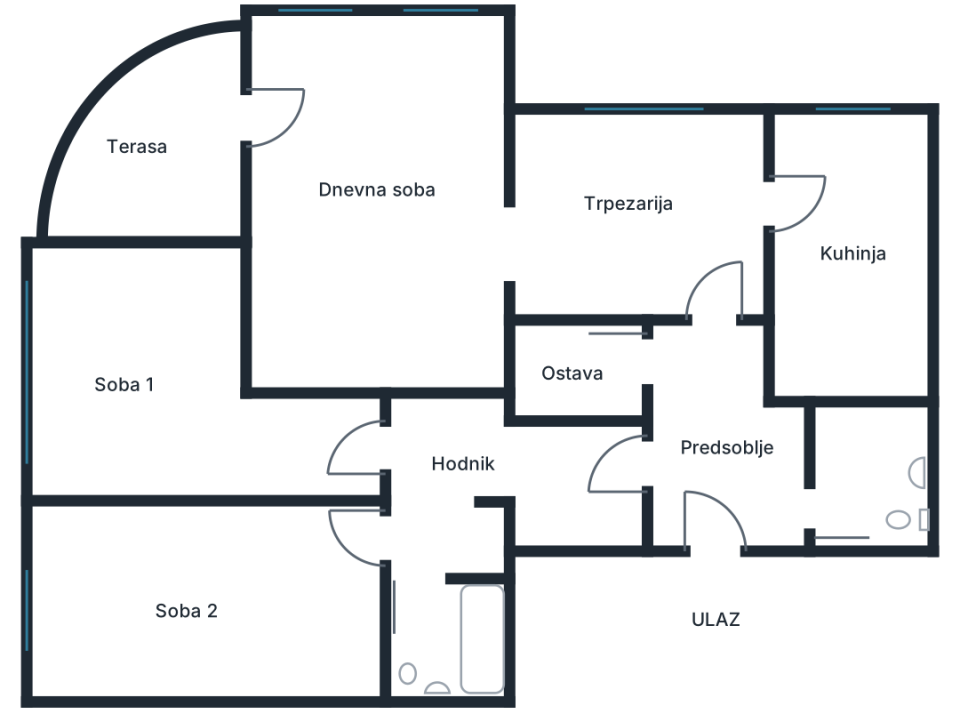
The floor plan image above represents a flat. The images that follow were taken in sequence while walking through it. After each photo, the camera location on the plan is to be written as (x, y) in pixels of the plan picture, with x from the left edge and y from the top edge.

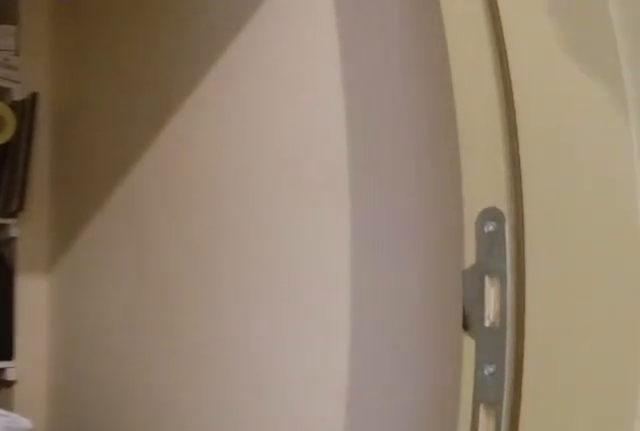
(676, 362)
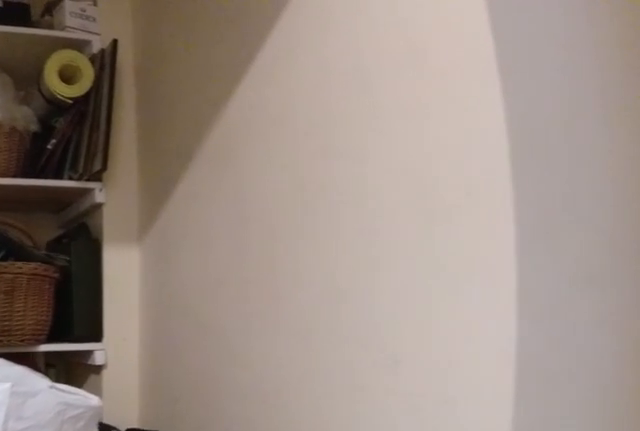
(674, 362)
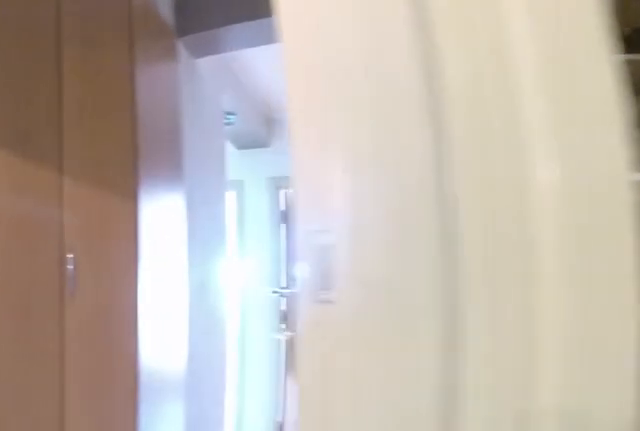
(704, 369)
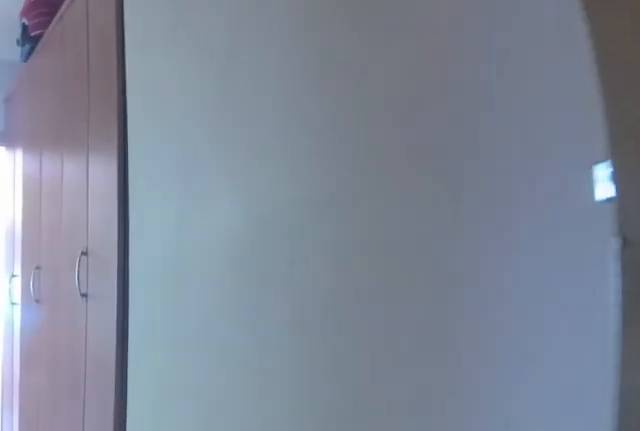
(645, 479)
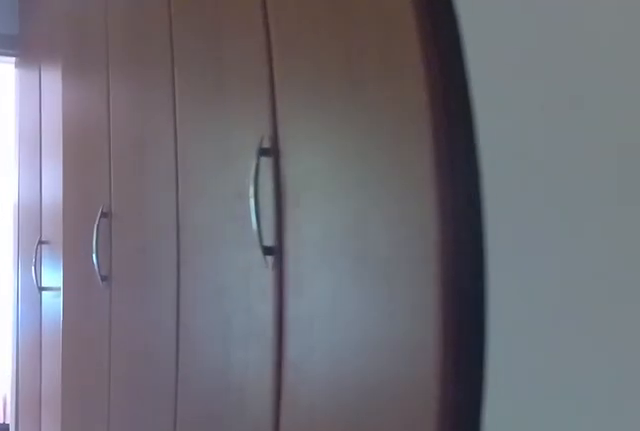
(571, 471)
